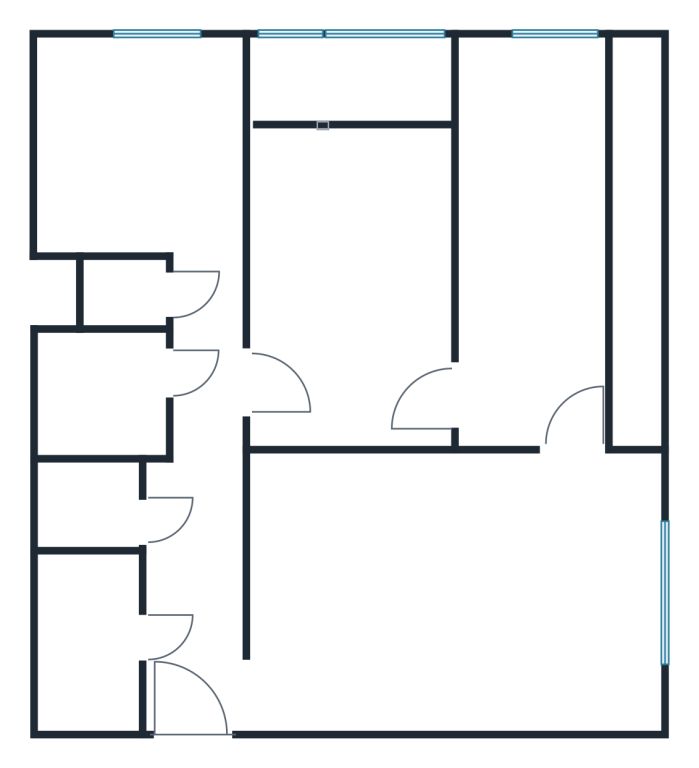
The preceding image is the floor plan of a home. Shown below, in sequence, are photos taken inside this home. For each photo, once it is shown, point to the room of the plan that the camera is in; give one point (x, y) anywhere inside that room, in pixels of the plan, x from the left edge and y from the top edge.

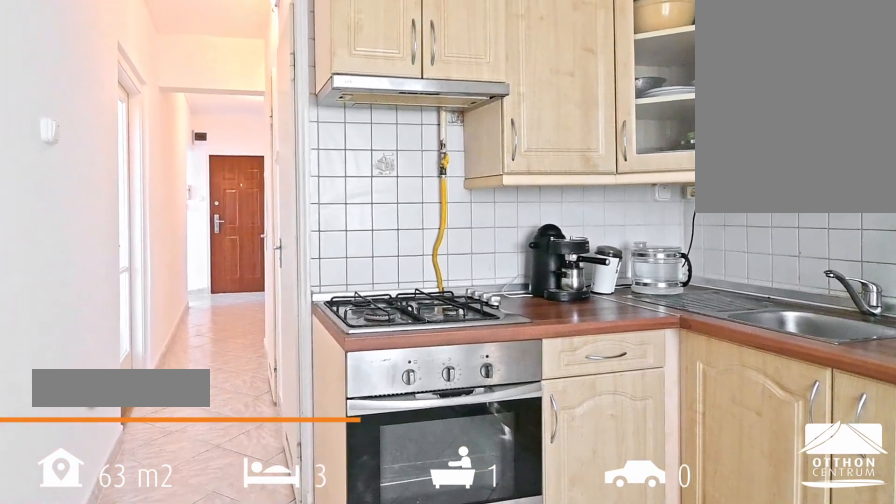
(135, 143)
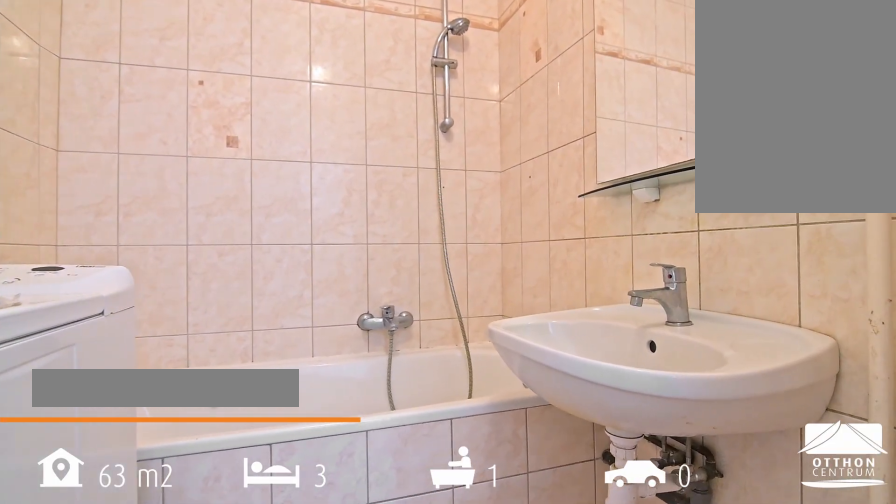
(108, 394)
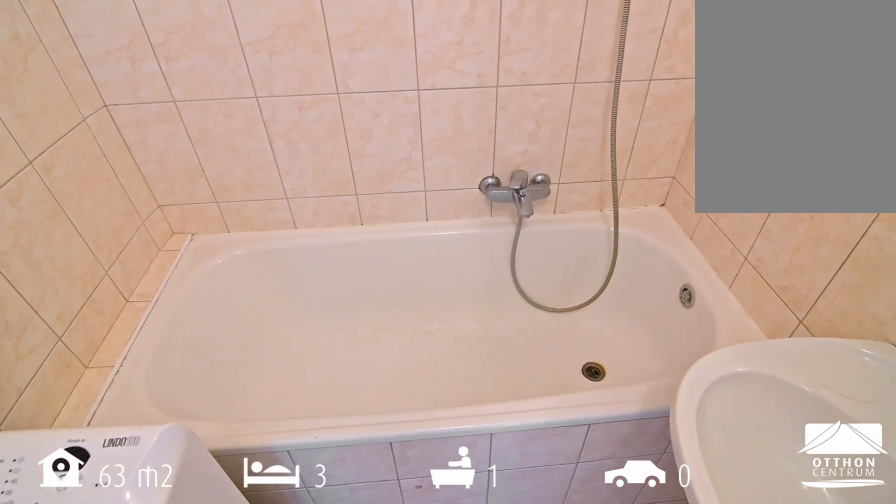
(108, 394)
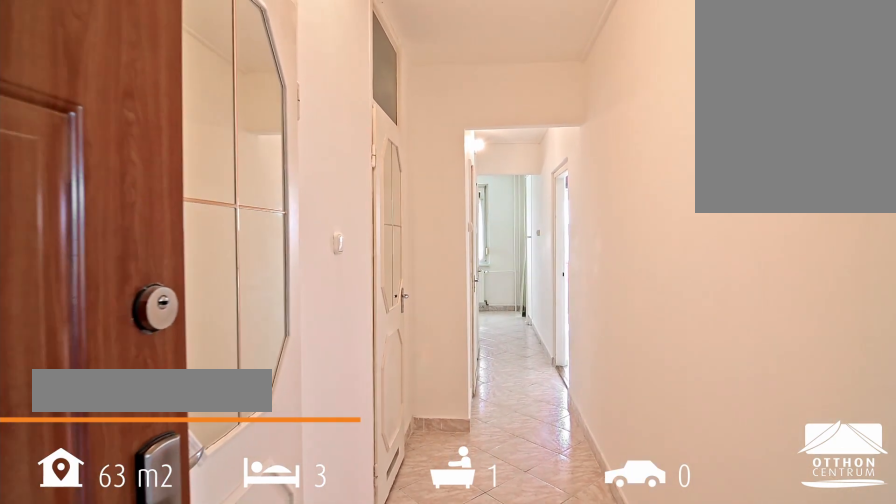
(195, 580)
